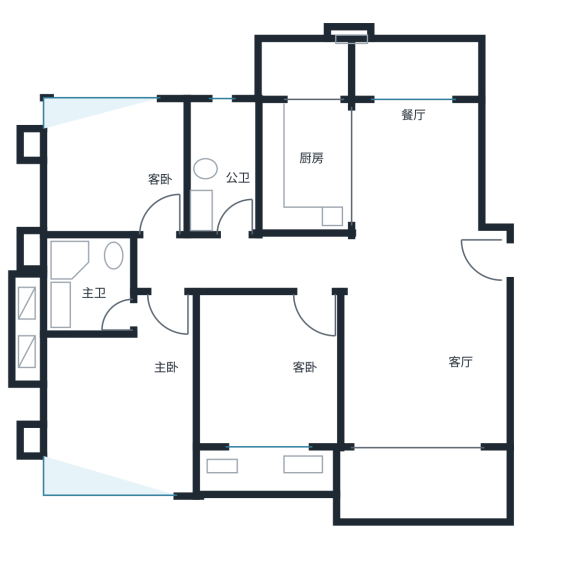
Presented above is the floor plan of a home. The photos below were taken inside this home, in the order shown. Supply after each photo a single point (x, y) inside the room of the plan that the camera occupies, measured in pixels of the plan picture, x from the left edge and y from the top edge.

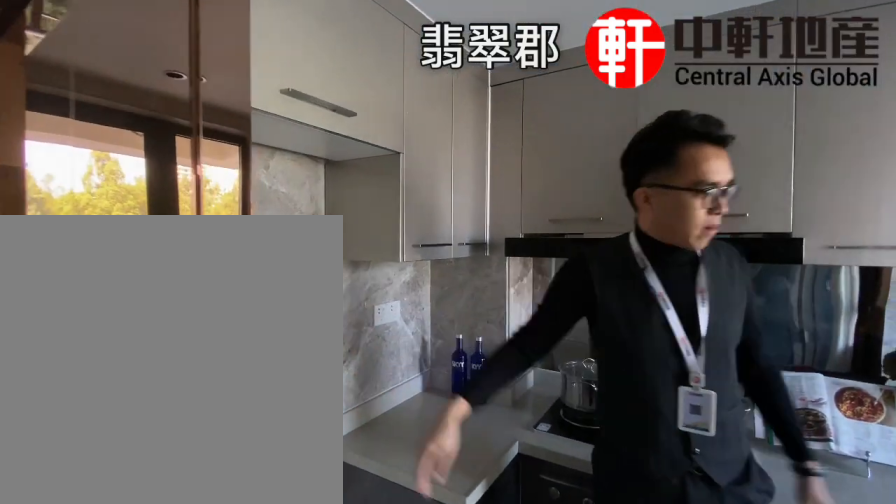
(317, 152)
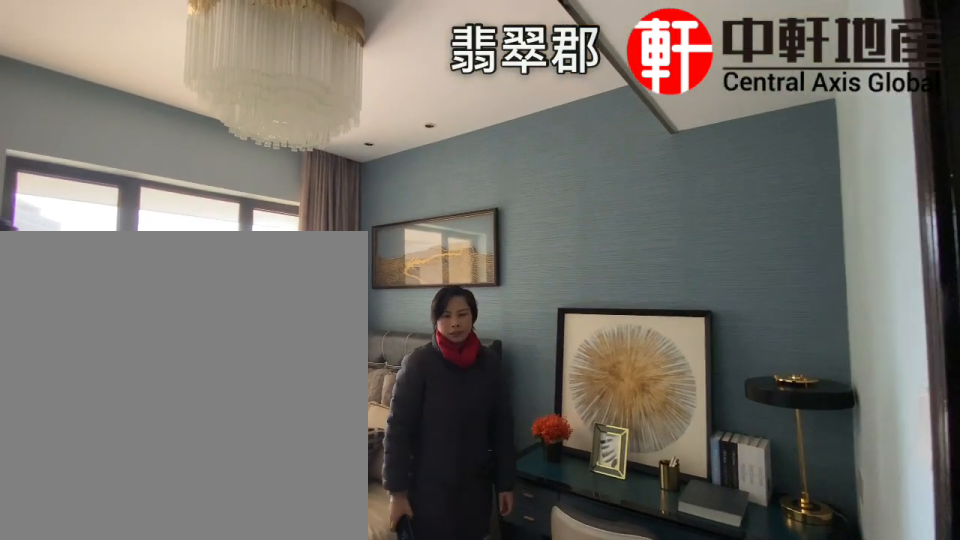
(269, 370)
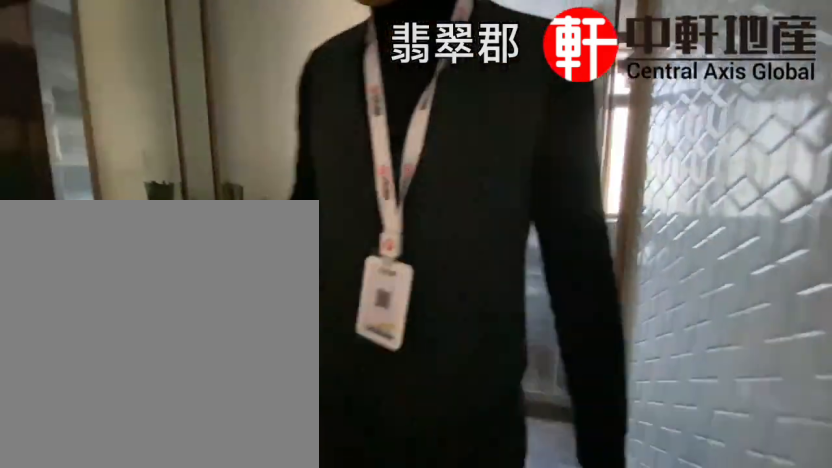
(217, 173)
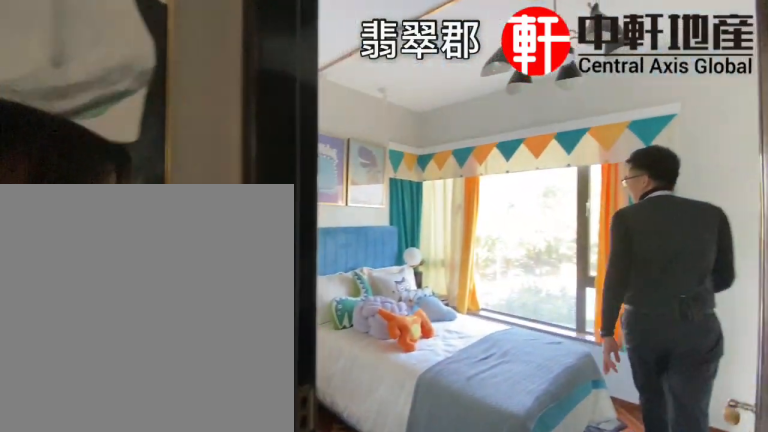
(121, 175)
